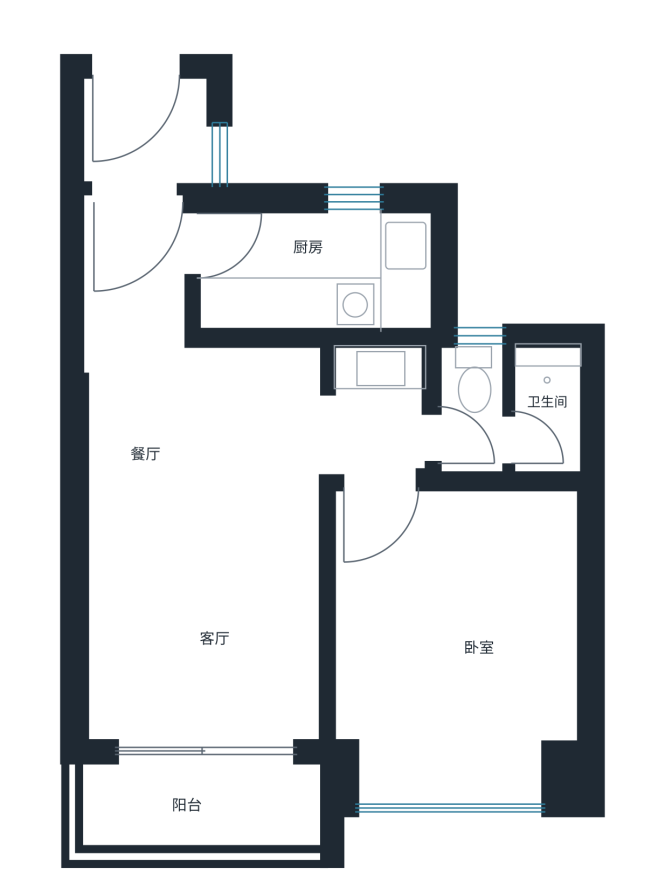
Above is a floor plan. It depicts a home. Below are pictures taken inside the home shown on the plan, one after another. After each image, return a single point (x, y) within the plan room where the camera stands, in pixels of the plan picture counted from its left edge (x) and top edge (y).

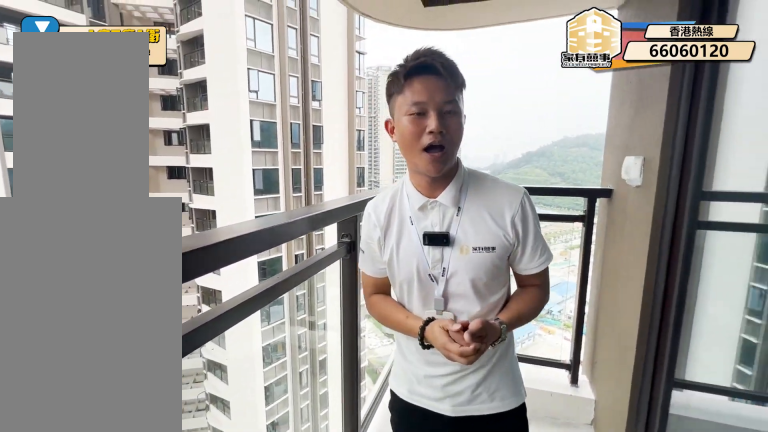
(170, 815)
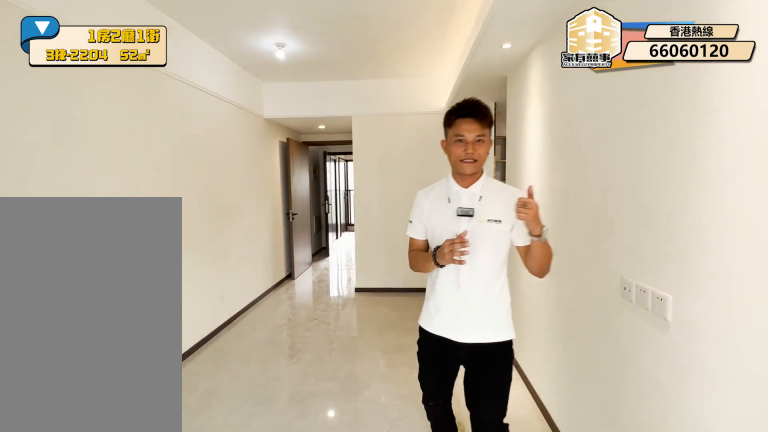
(170, 625)
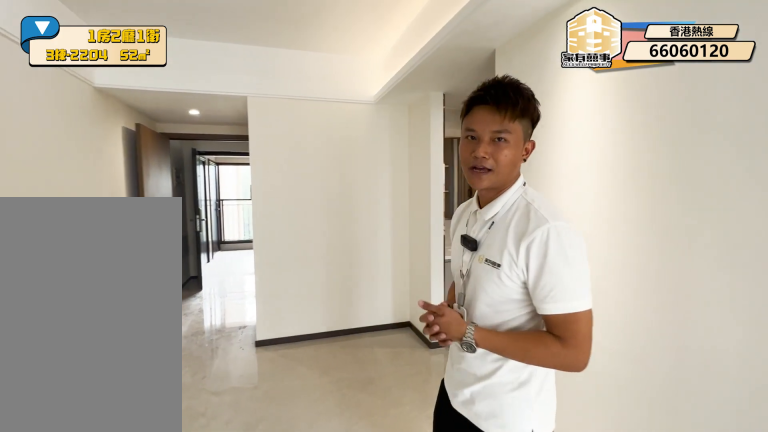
(170, 599)
